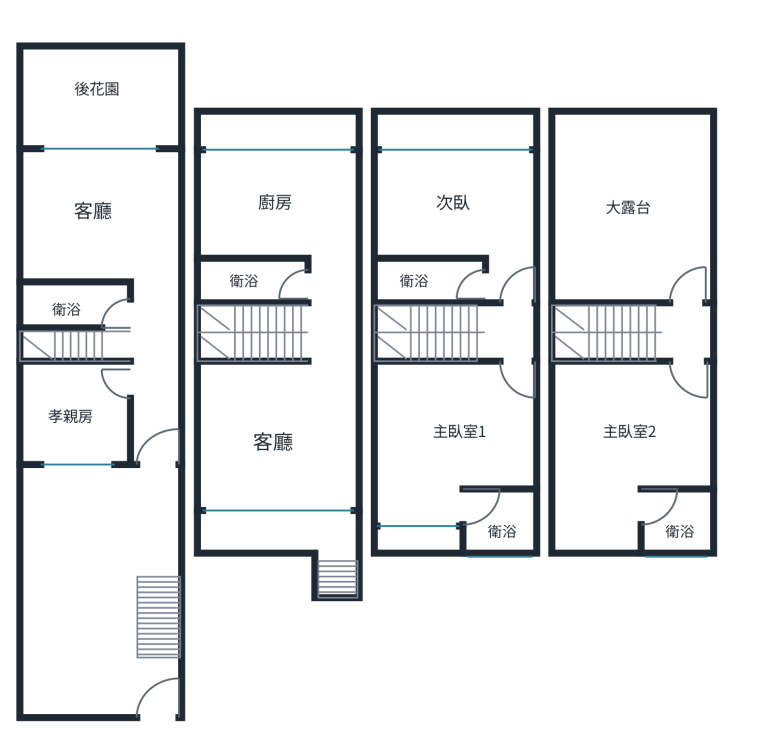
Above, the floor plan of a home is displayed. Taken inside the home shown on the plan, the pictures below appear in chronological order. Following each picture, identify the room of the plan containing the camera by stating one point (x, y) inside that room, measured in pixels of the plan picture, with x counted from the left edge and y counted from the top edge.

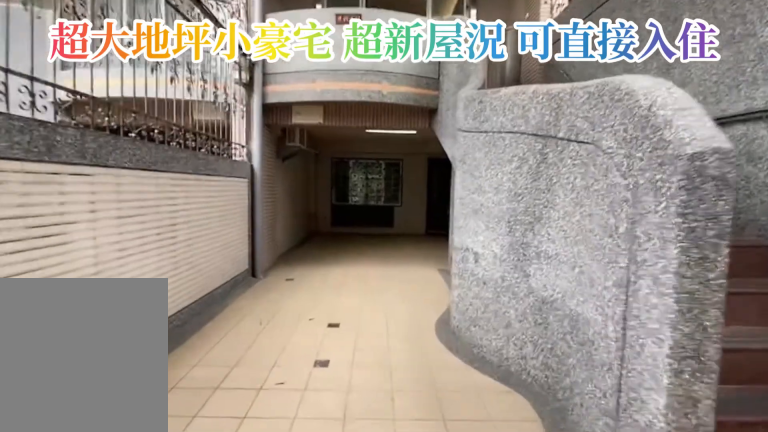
(80, 653)
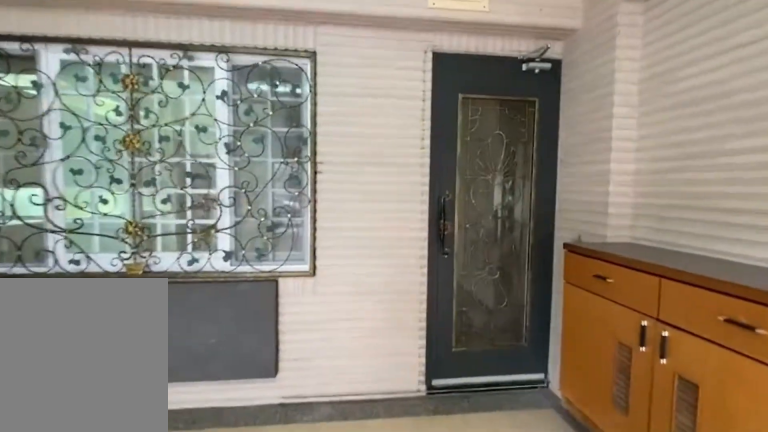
(81, 652)
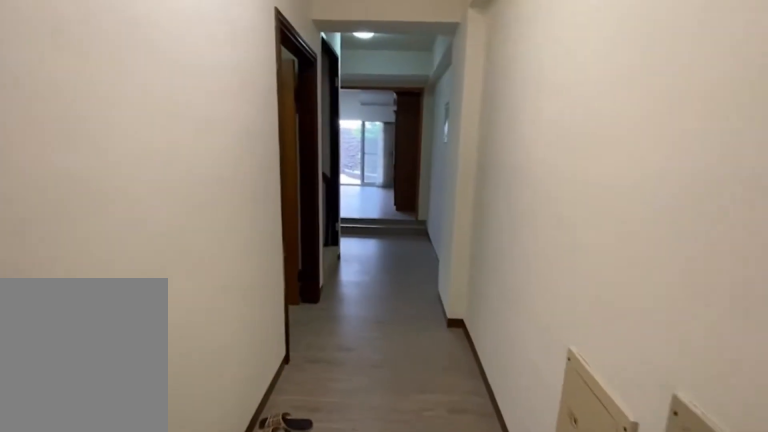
(154, 357)
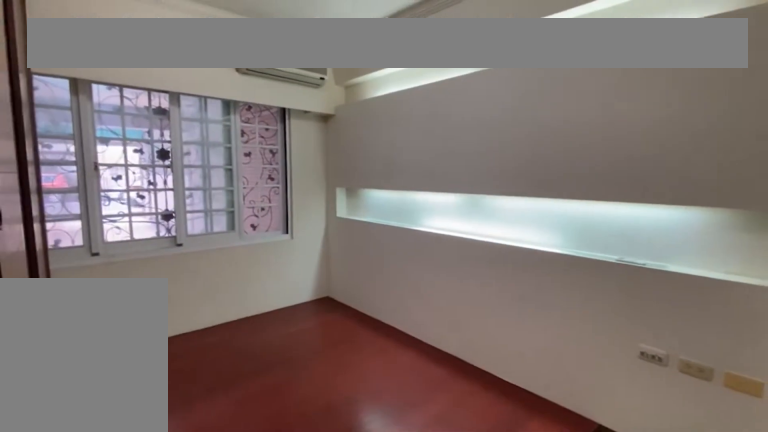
(80, 415)
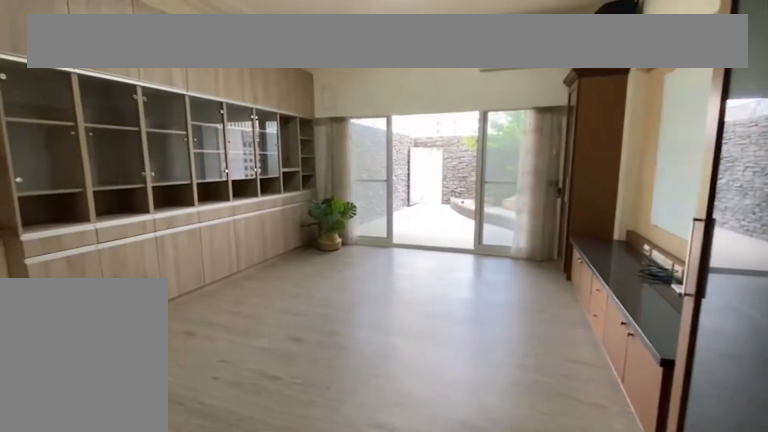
(94, 216)
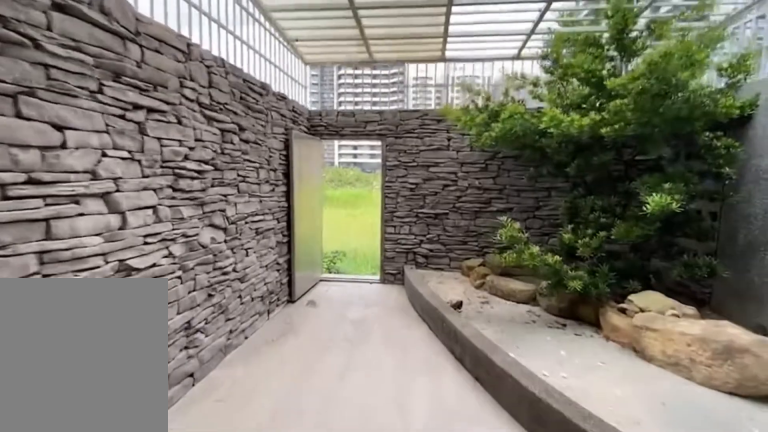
(81, 118)
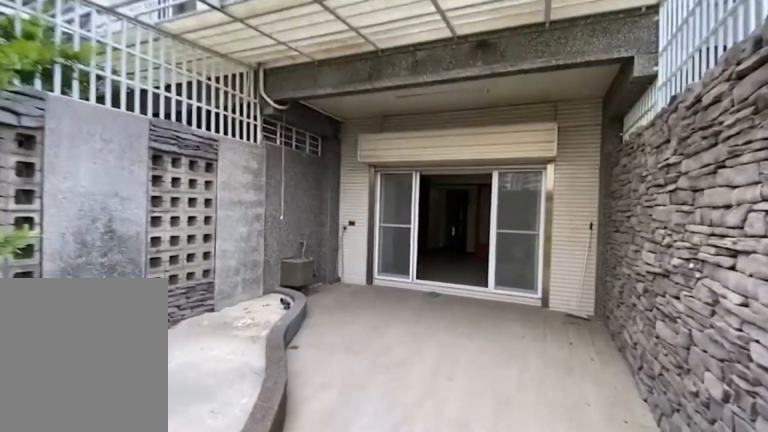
(83, 116)
